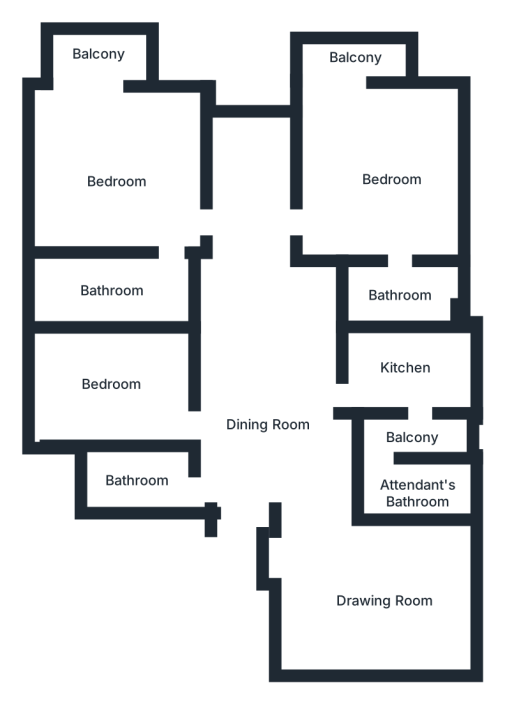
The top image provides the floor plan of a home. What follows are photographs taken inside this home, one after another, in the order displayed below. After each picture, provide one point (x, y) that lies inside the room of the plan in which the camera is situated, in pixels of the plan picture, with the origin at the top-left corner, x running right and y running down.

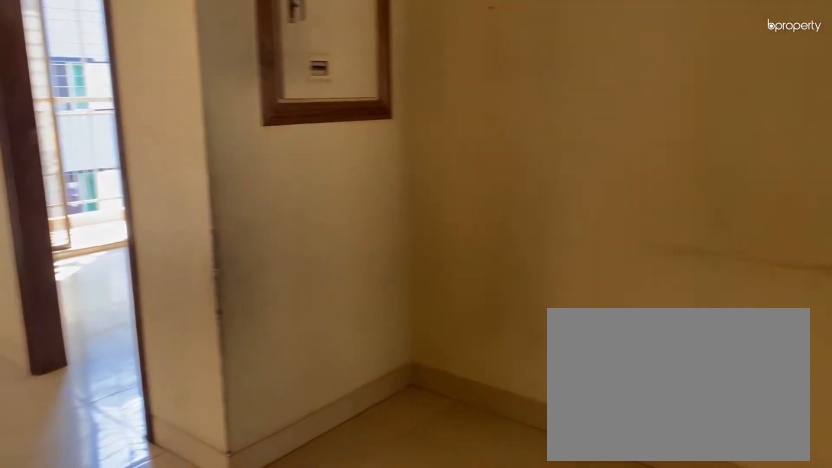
(246, 285)
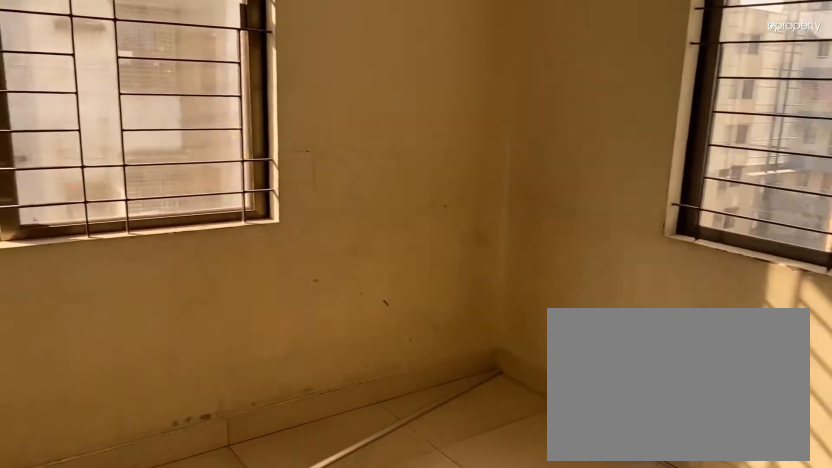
(372, 598)
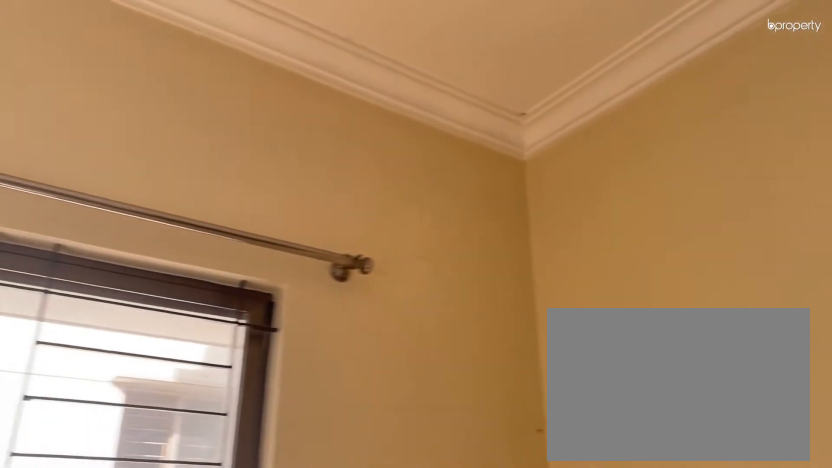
(372, 598)
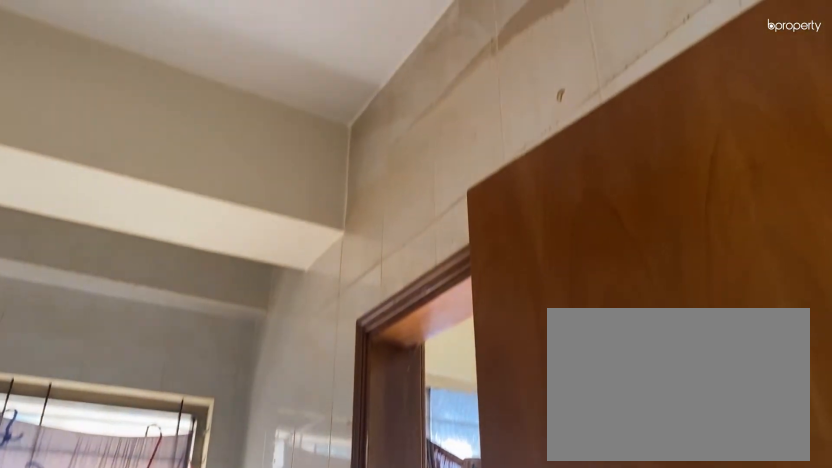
(402, 368)
